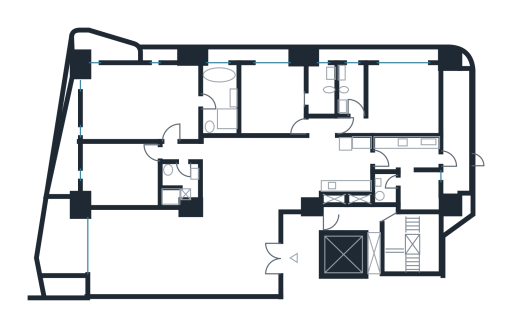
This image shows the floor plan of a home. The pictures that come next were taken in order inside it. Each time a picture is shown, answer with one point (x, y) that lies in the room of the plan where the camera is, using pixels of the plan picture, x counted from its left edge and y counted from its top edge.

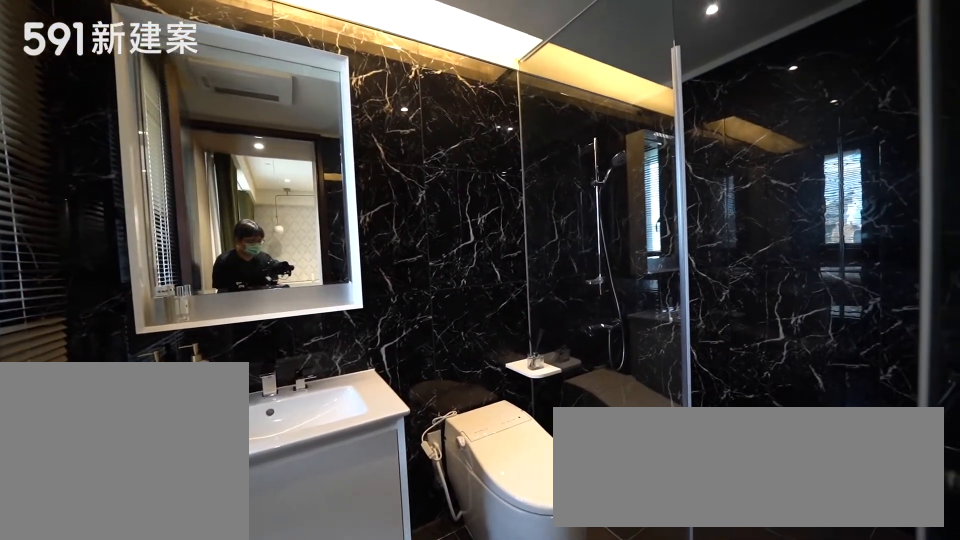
(322, 95)
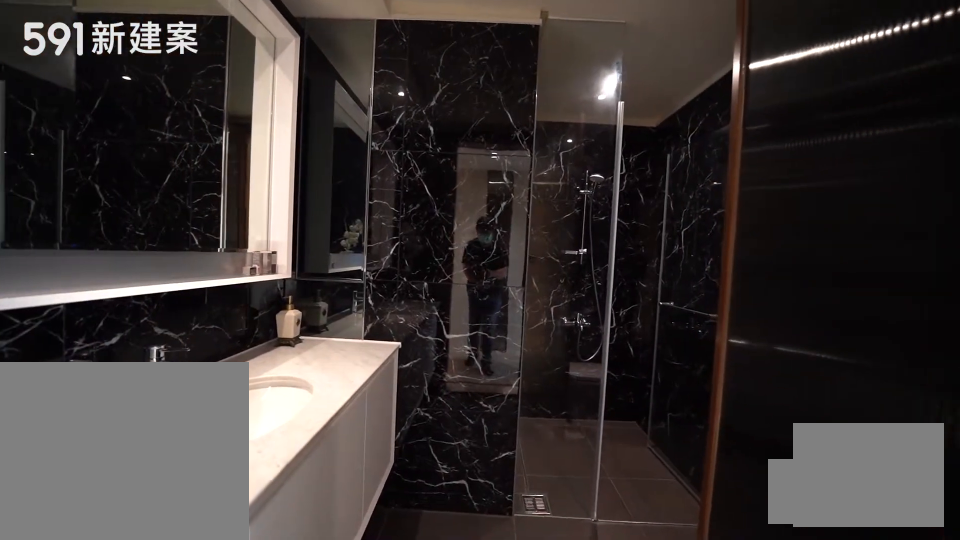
(179, 183)
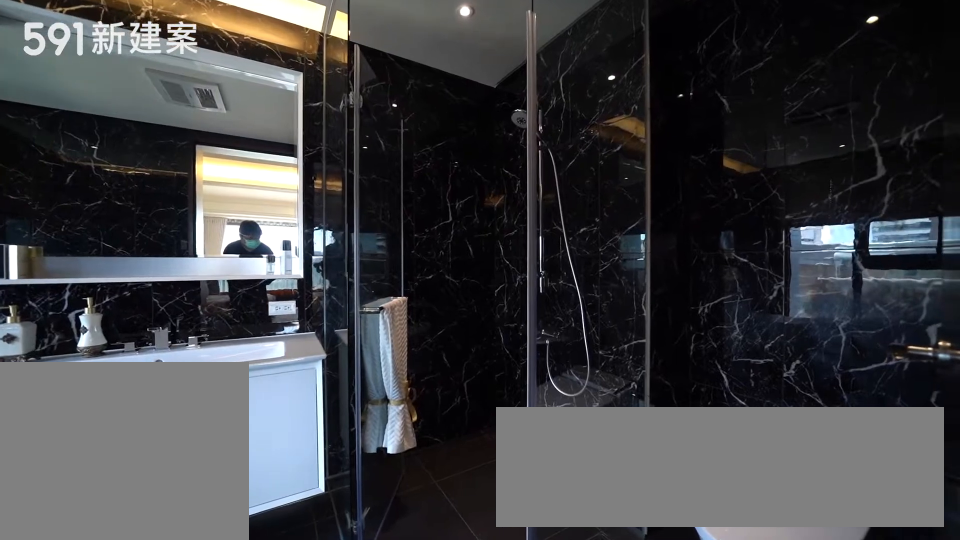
(217, 97)
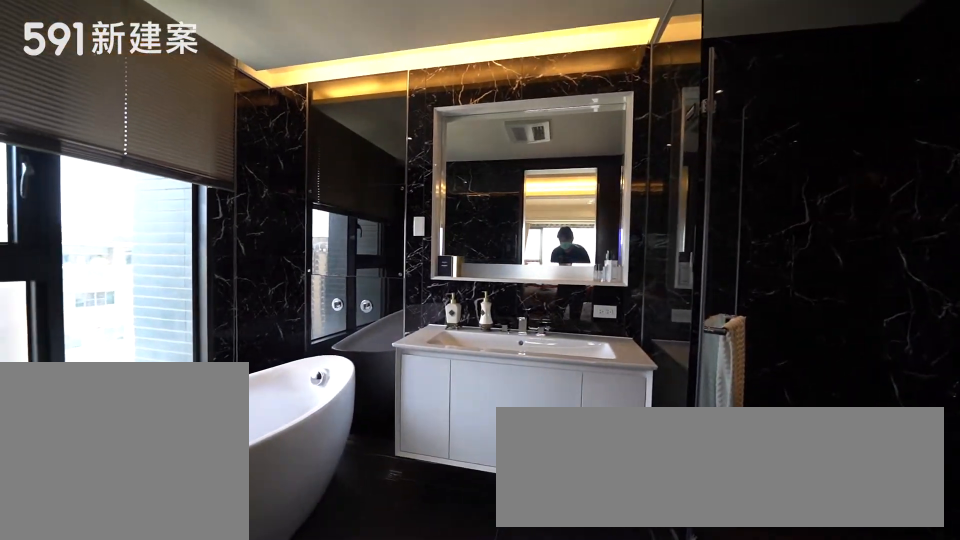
(217, 97)
